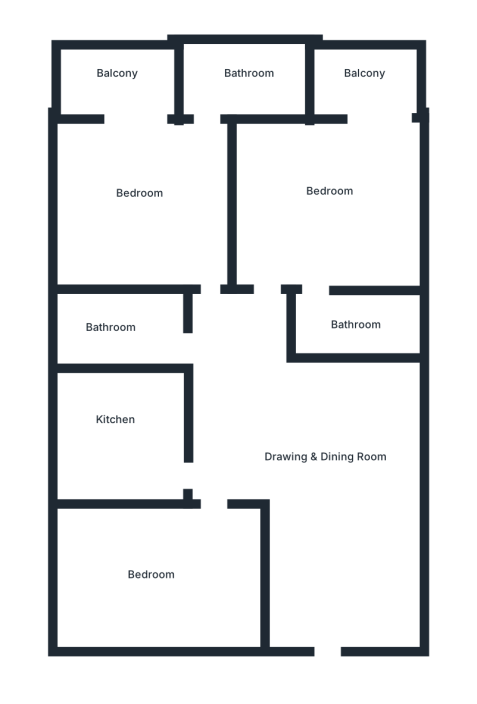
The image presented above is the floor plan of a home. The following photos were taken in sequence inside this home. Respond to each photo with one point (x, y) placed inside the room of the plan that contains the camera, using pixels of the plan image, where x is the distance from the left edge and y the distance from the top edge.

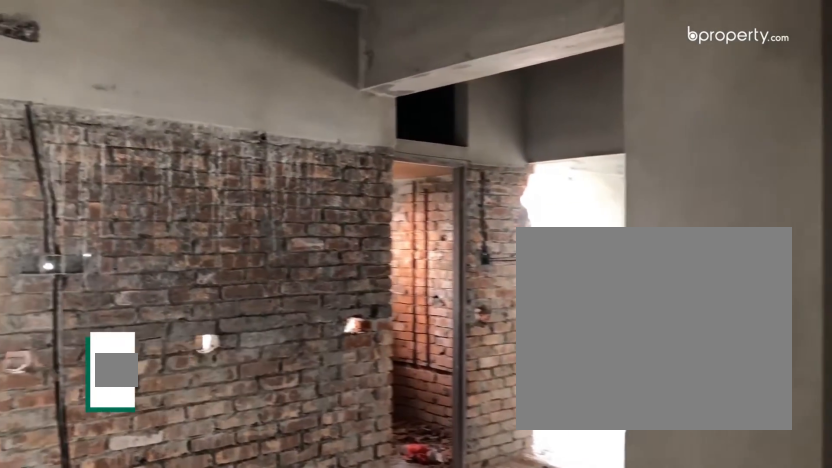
(322, 462)
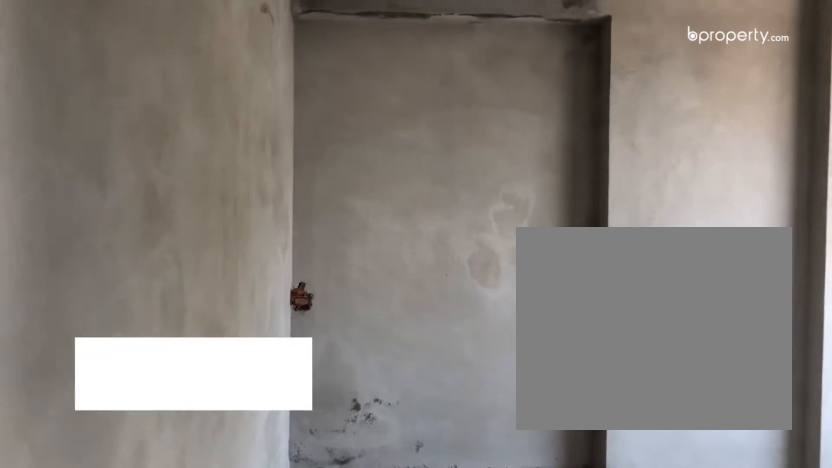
(151, 574)
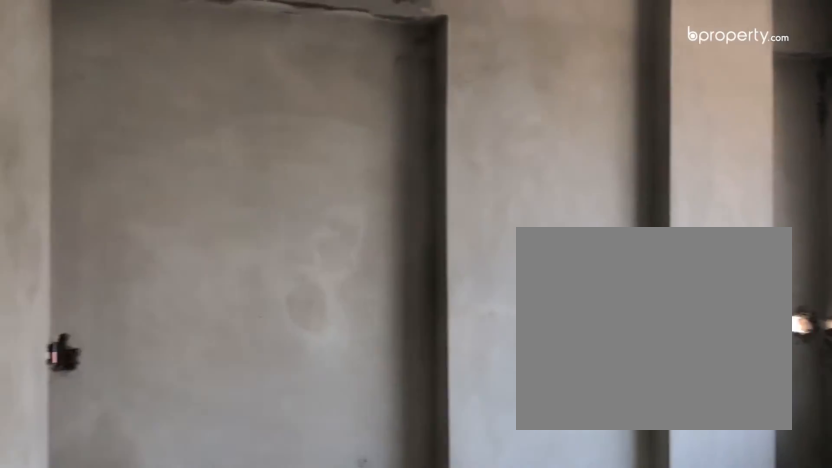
(151, 574)
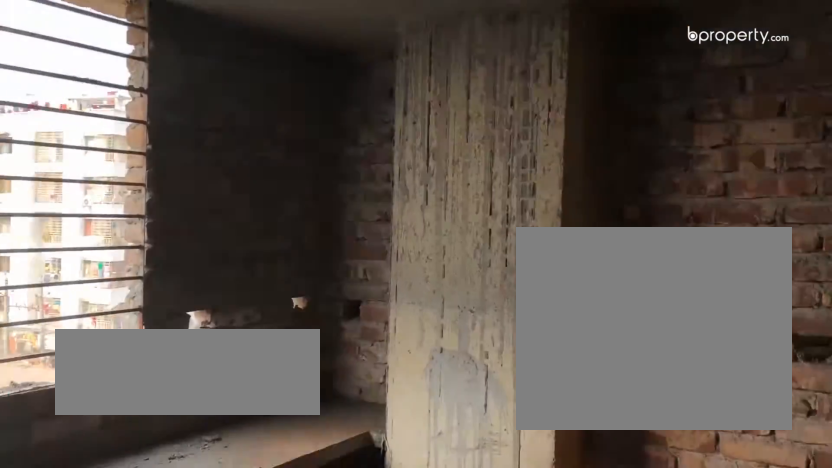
(117, 425)
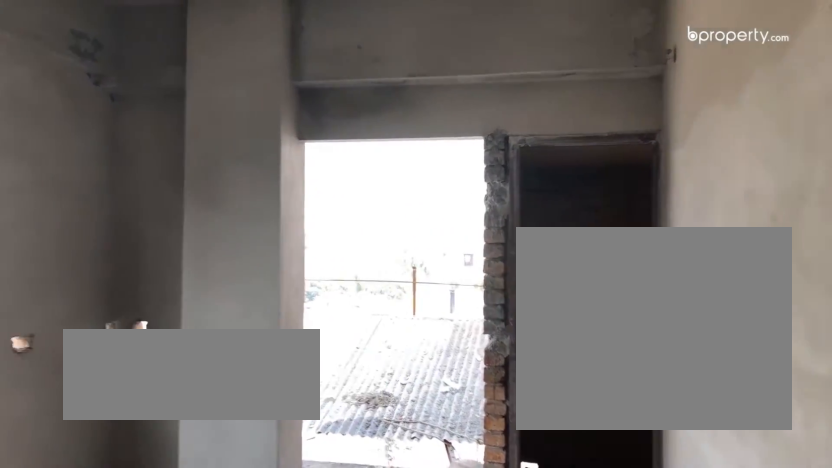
(142, 196)
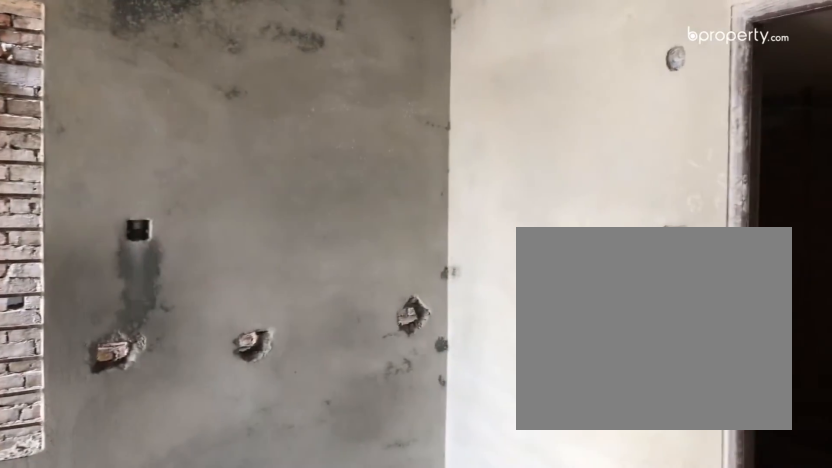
(335, 190)
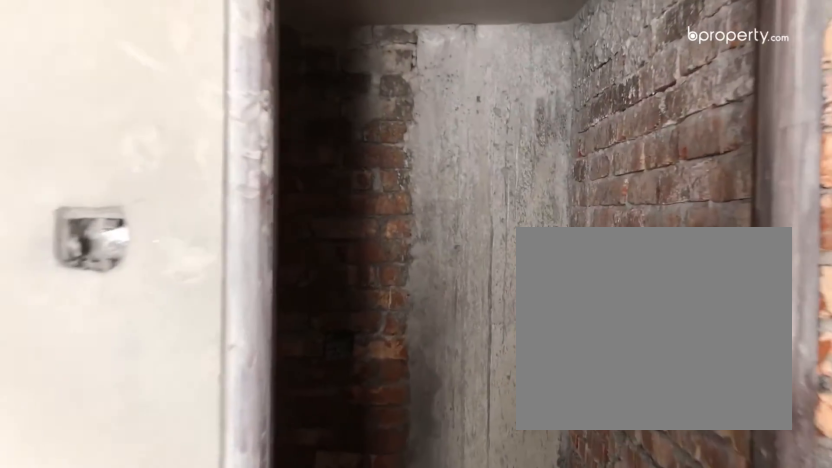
(358, 321)
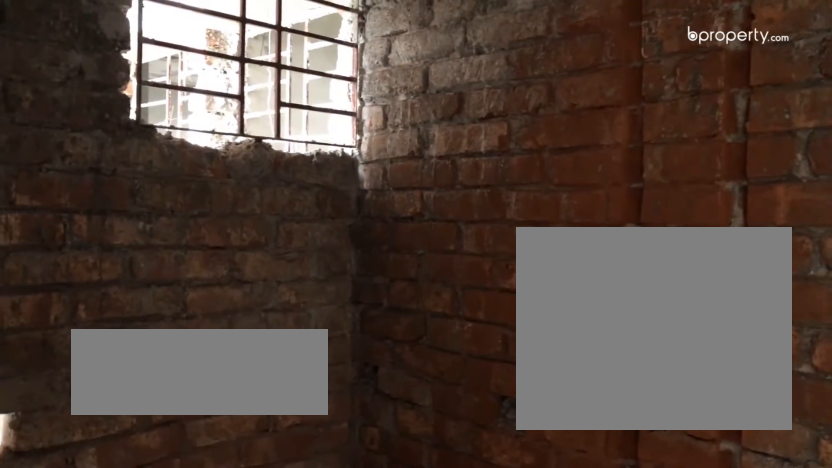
(358, 321)
